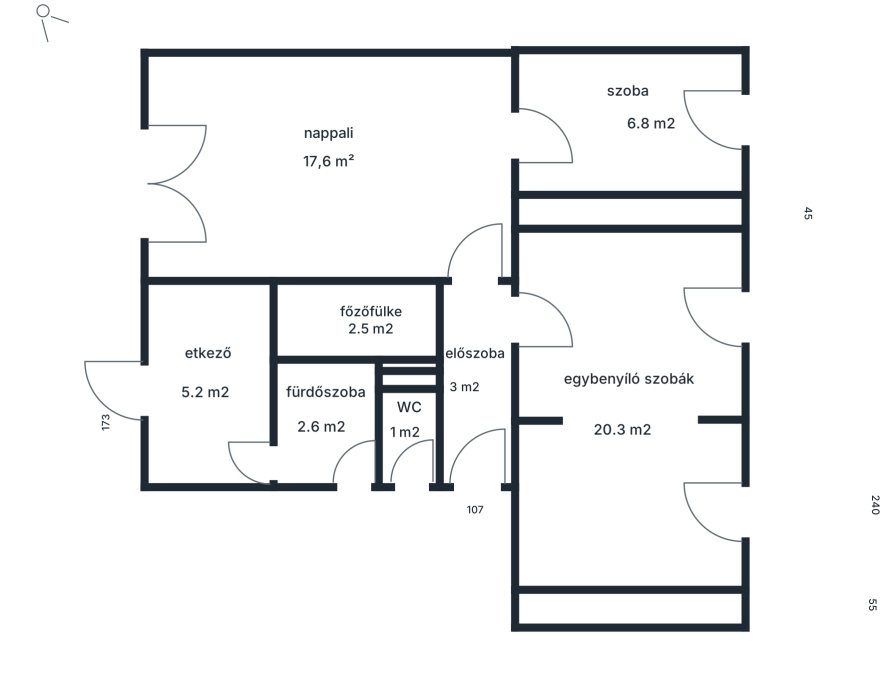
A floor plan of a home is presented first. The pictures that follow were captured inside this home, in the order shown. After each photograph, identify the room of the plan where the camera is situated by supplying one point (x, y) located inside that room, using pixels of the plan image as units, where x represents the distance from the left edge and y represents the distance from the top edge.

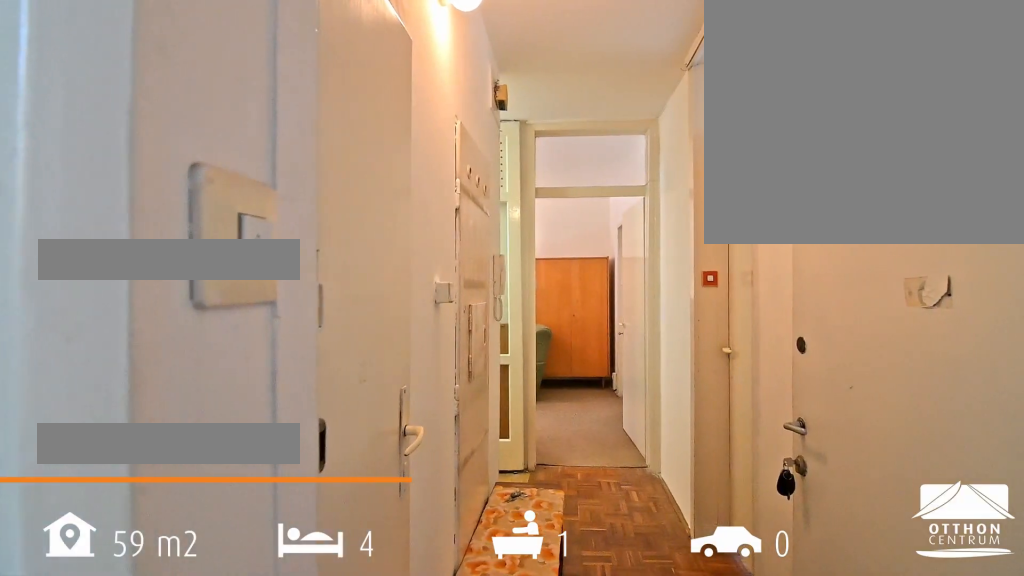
(477, 427)
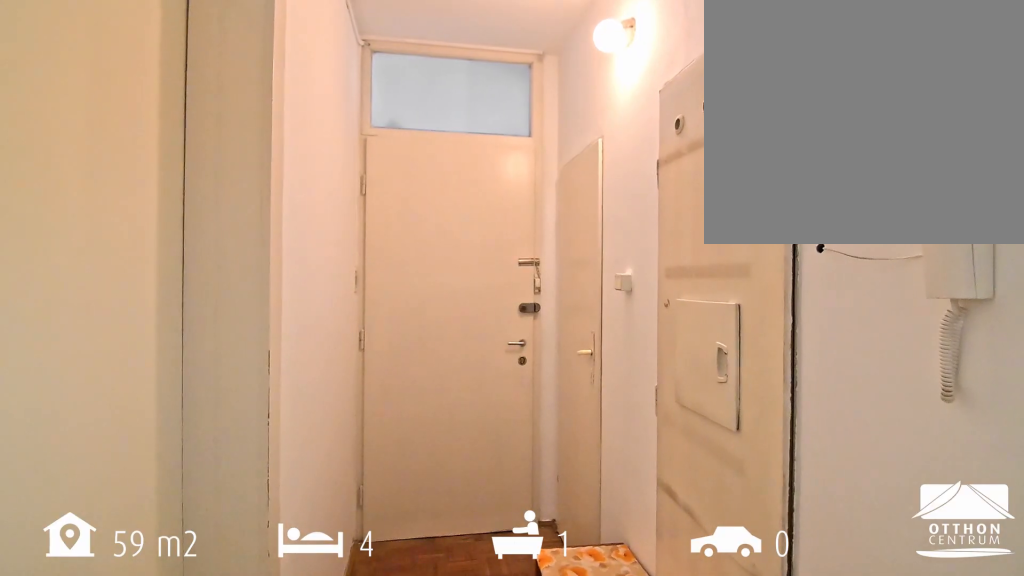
(477, 427)
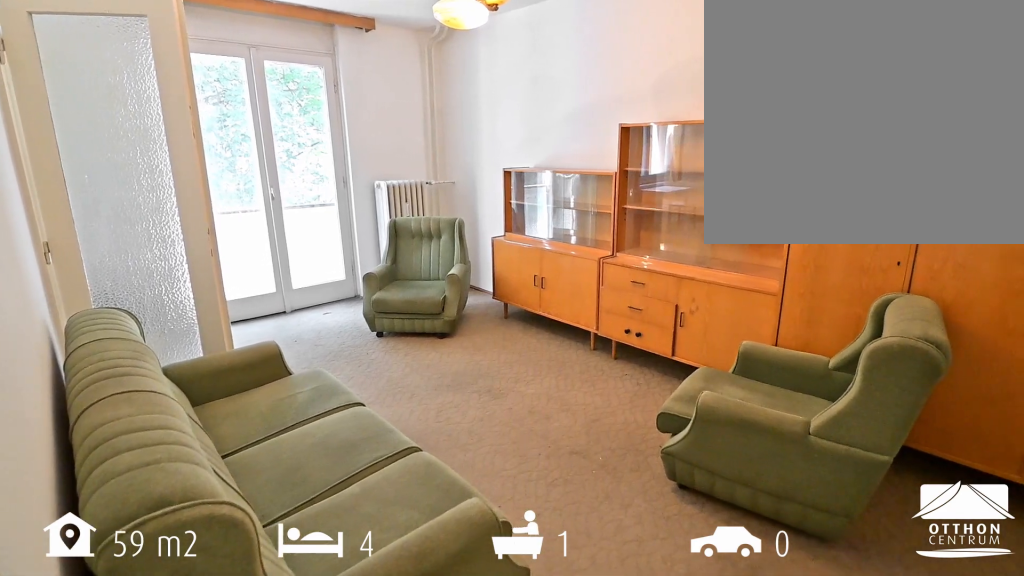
(288, 191)
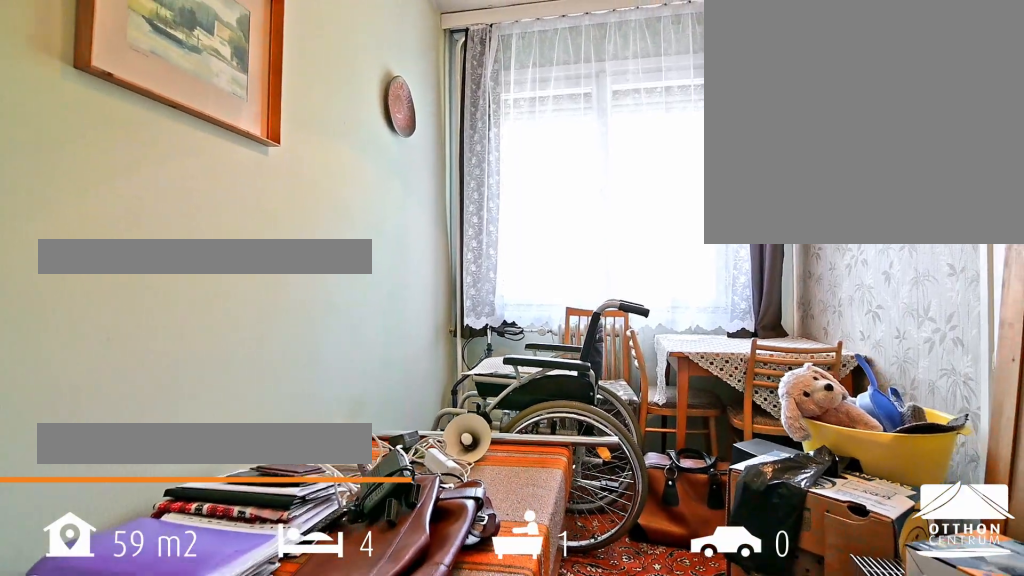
(635, 125)
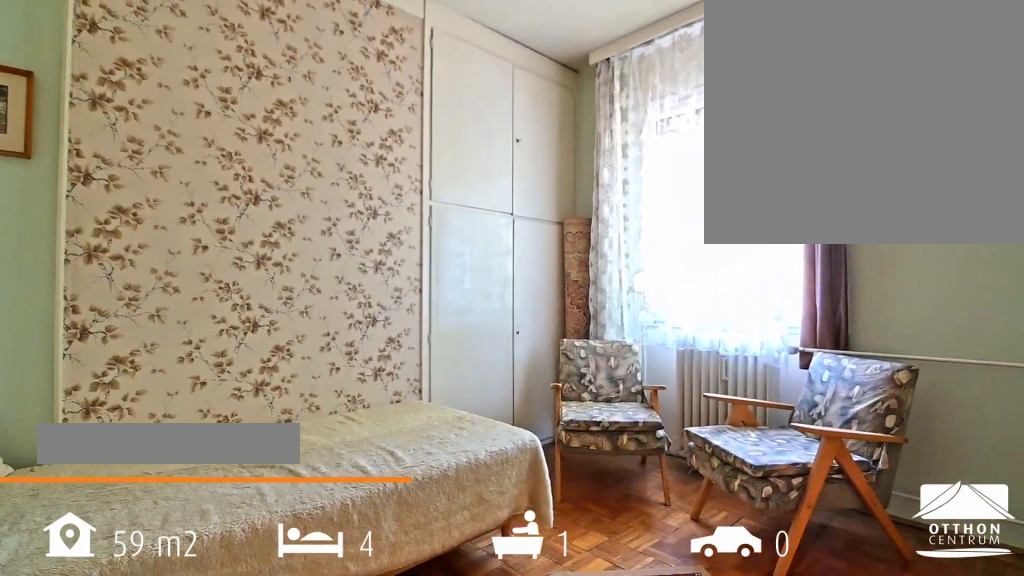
(621, 388)
